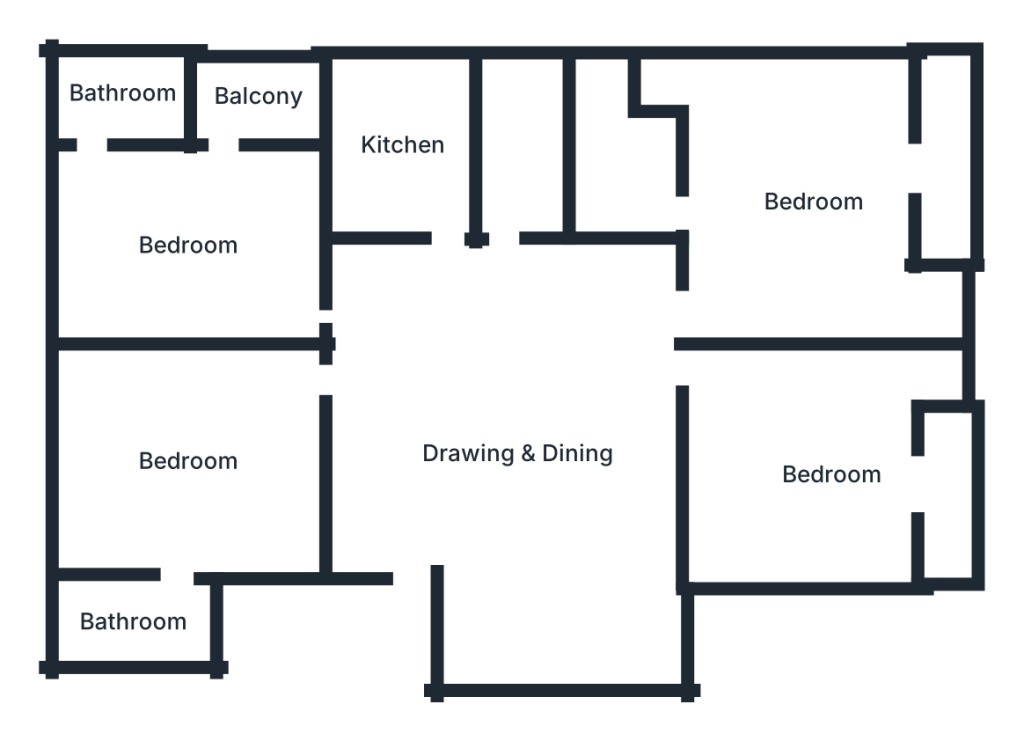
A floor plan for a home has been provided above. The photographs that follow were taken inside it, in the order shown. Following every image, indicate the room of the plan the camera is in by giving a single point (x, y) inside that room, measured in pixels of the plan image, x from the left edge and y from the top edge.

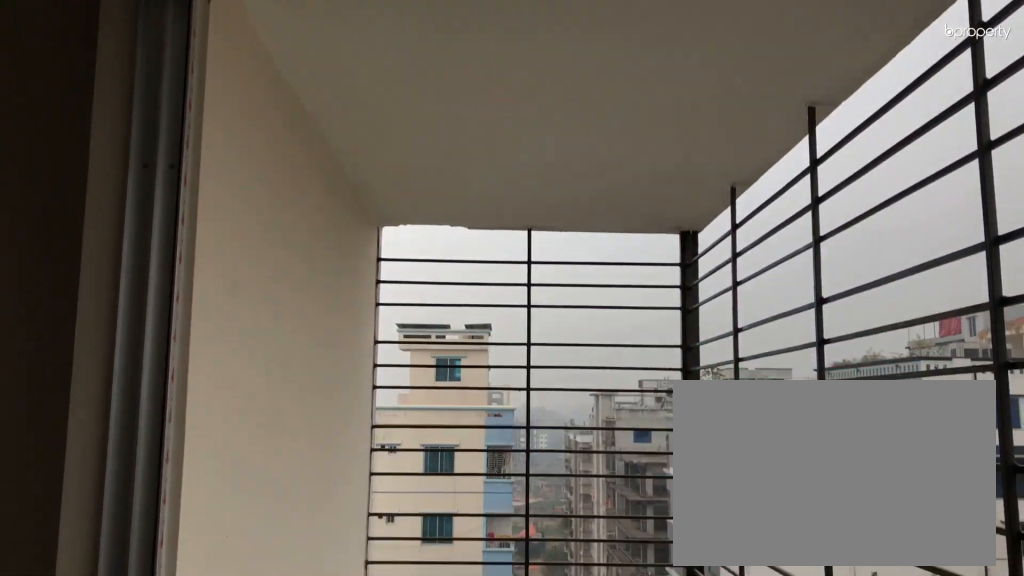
(948, 170)
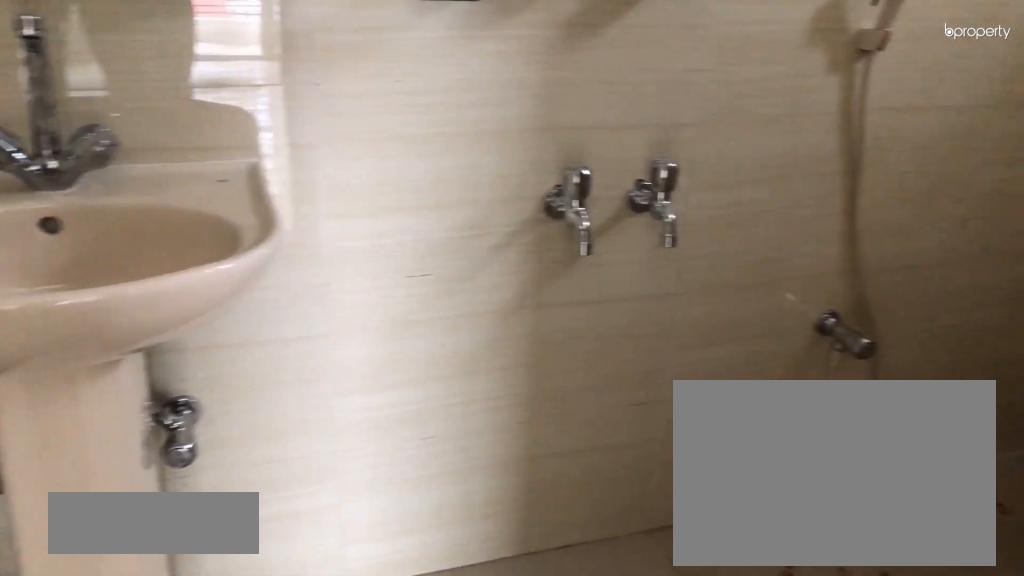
(615, 165)
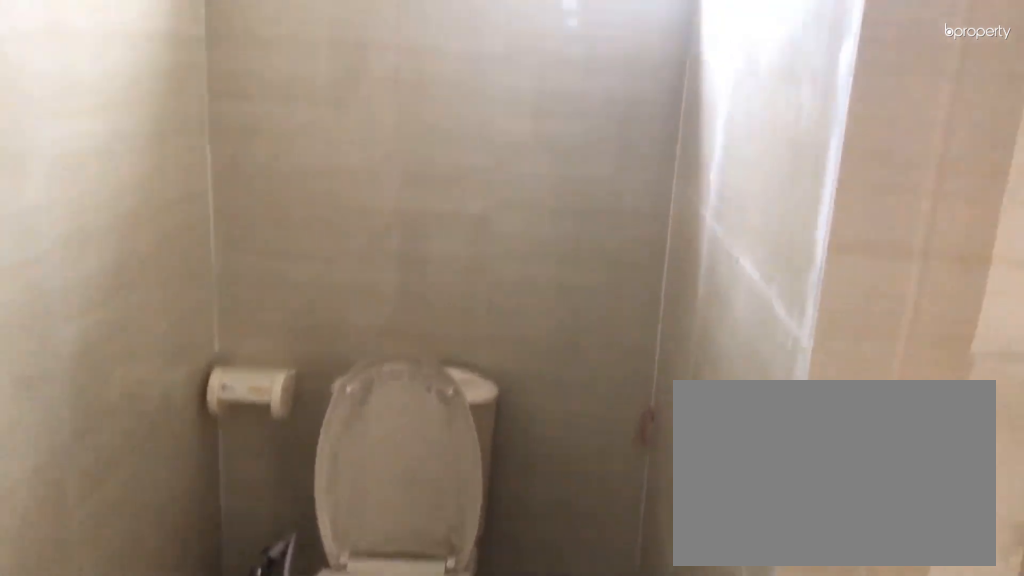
(615, 165)
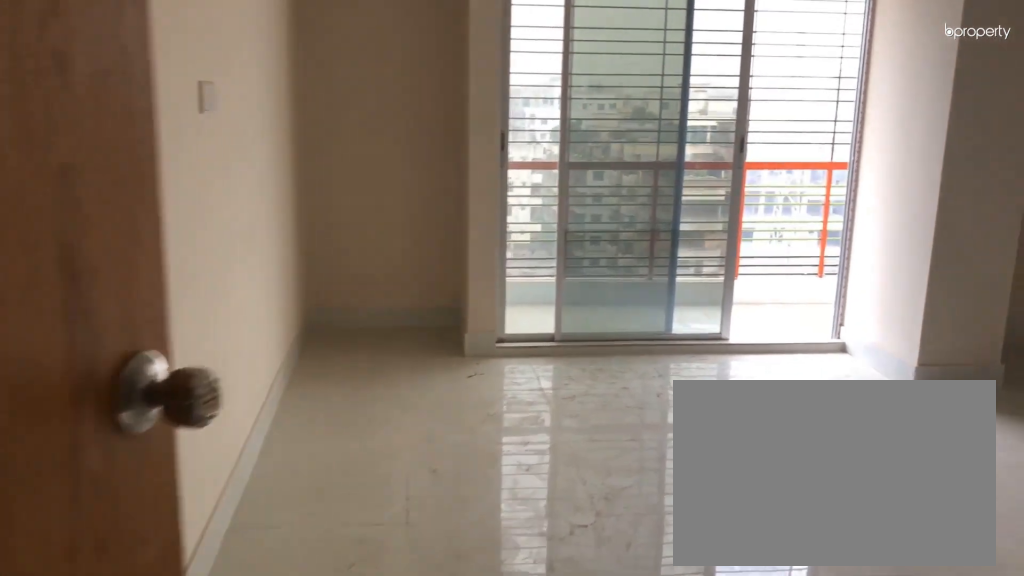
(773, 387)
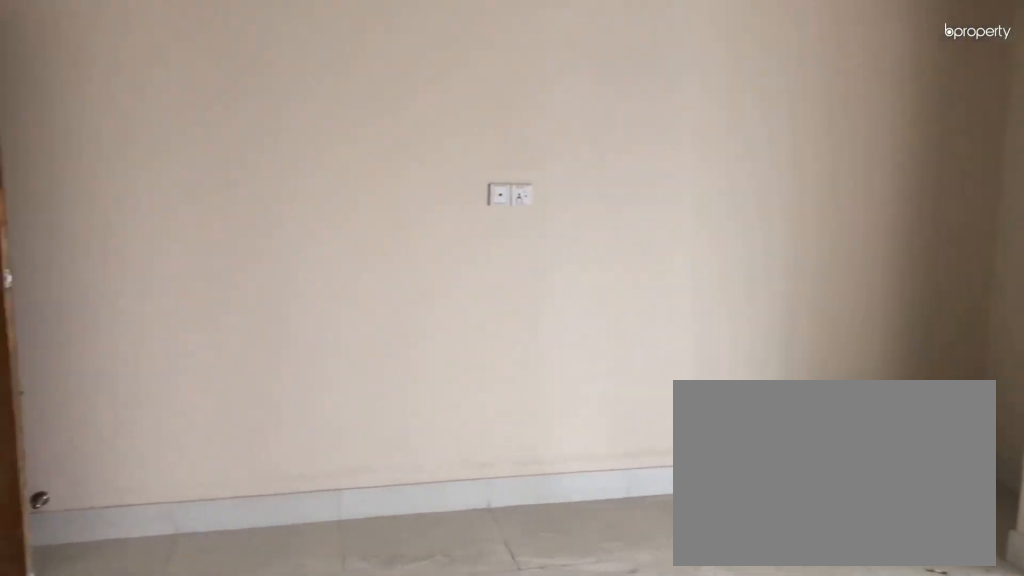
(829, 469)
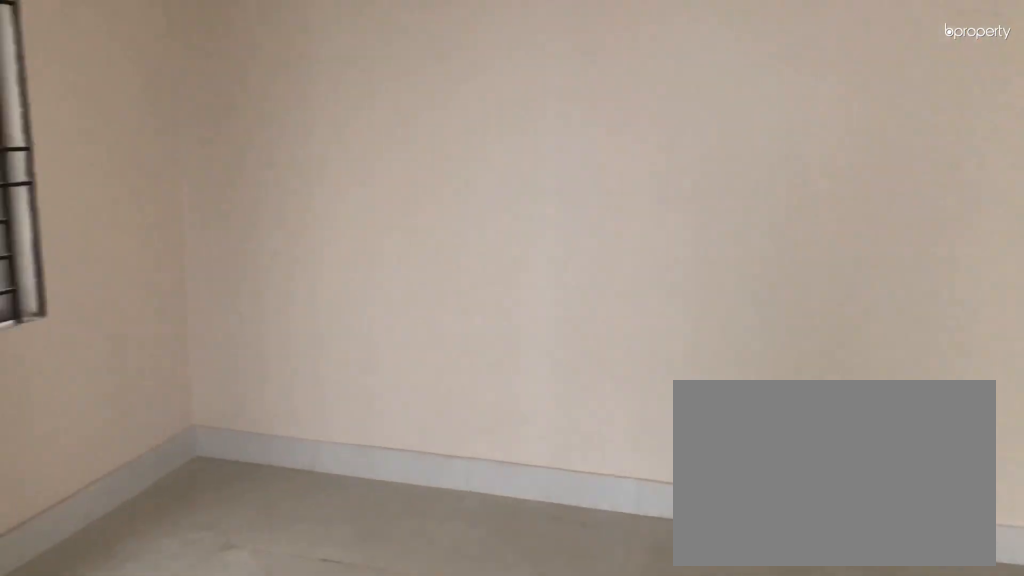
(829, 469)
